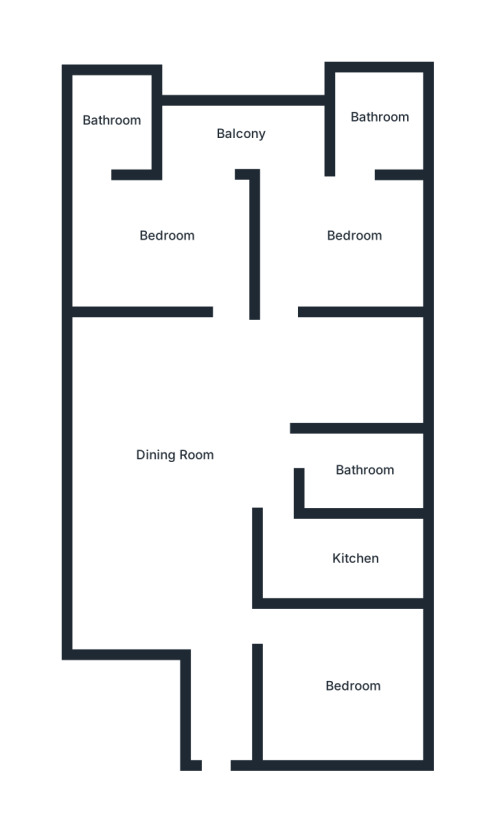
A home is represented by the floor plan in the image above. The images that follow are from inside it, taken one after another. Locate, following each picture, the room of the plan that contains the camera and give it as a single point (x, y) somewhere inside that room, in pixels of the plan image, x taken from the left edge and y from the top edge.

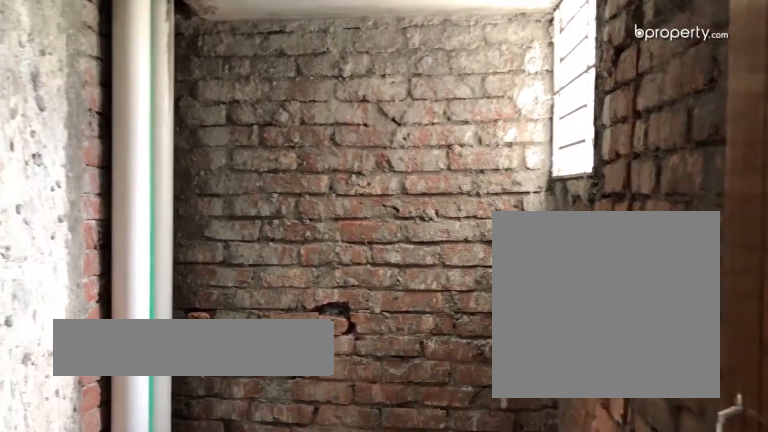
(117, 121)
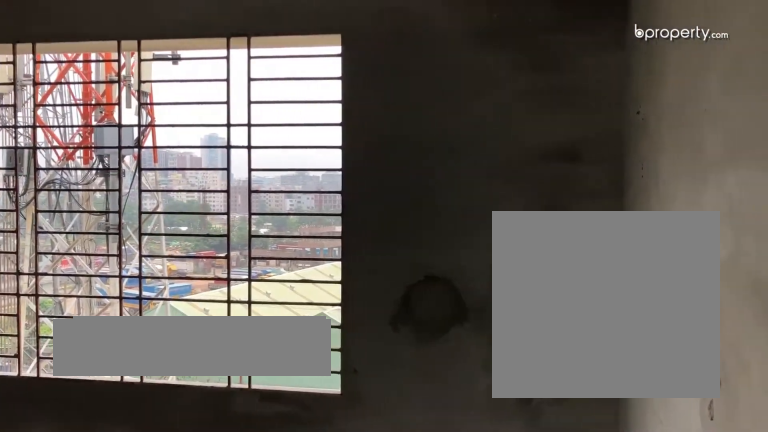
(353, 235)
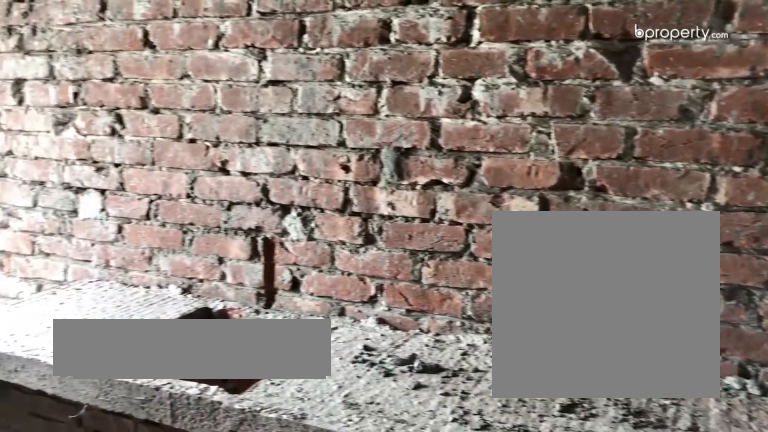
(358, 555)
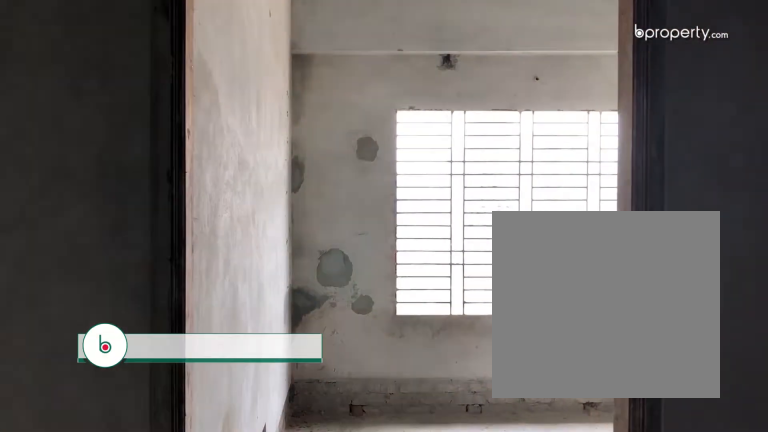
(357, 694)
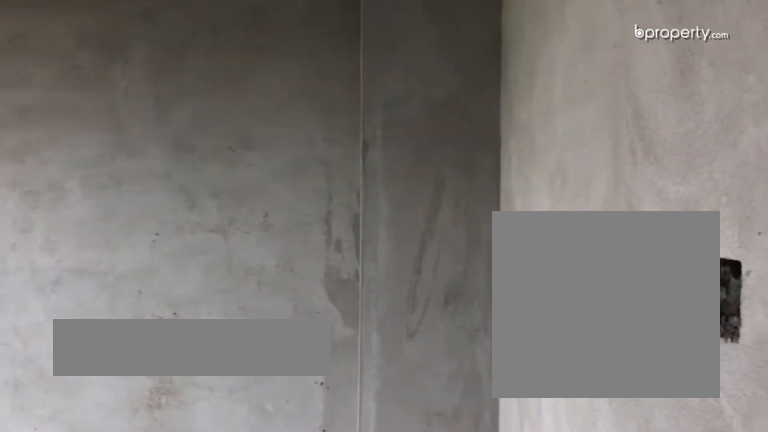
(356, 694)
